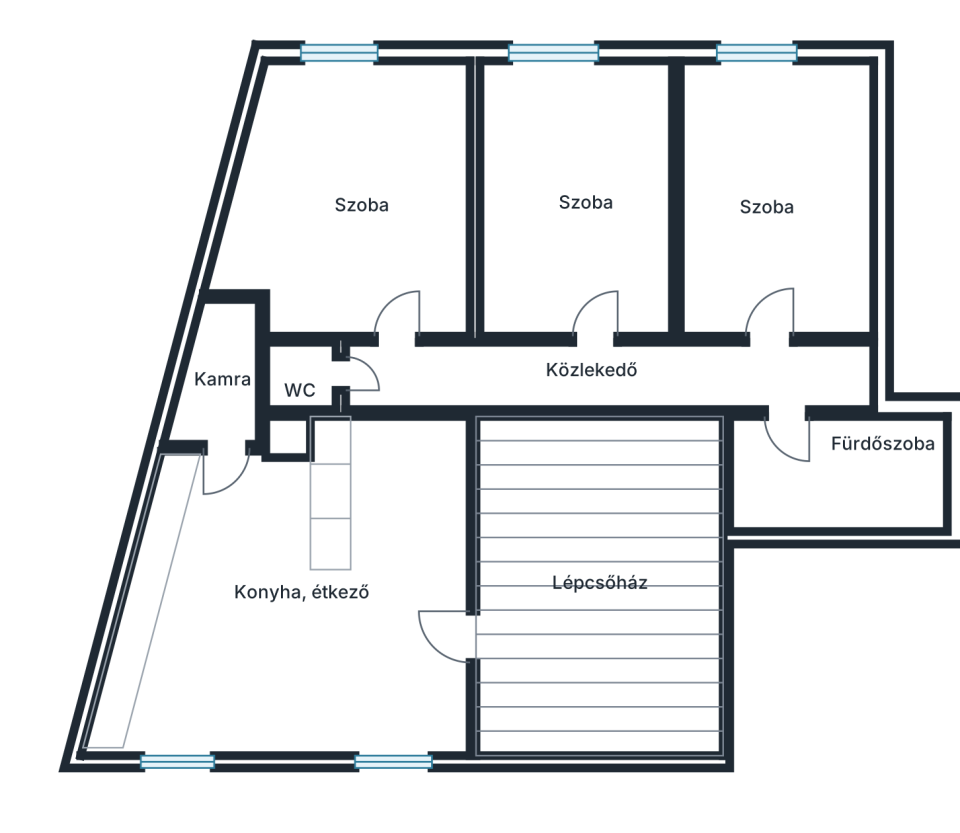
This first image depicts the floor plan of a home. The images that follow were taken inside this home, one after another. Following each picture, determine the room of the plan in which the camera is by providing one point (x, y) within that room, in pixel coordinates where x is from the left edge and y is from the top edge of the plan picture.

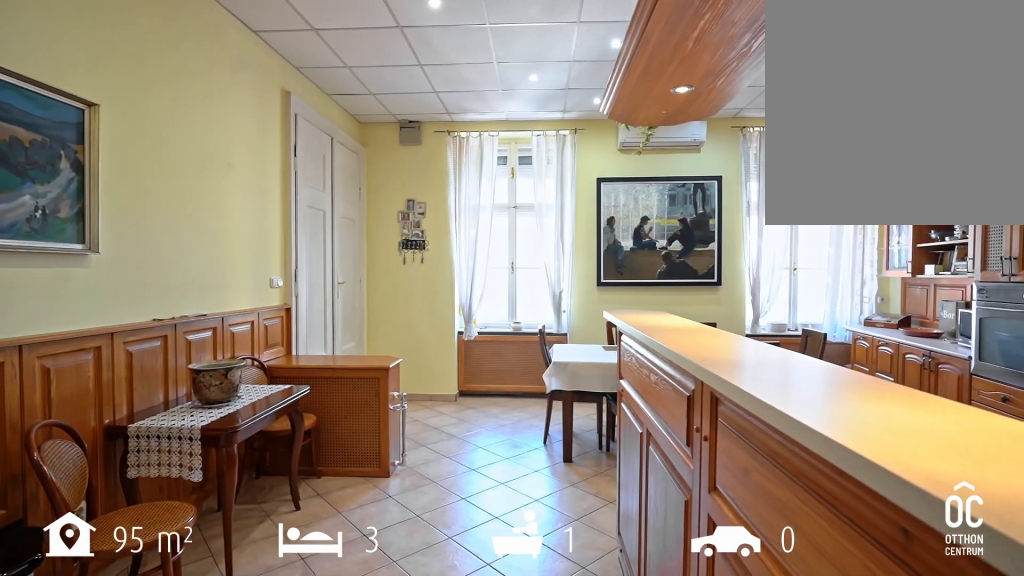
(309, 597)
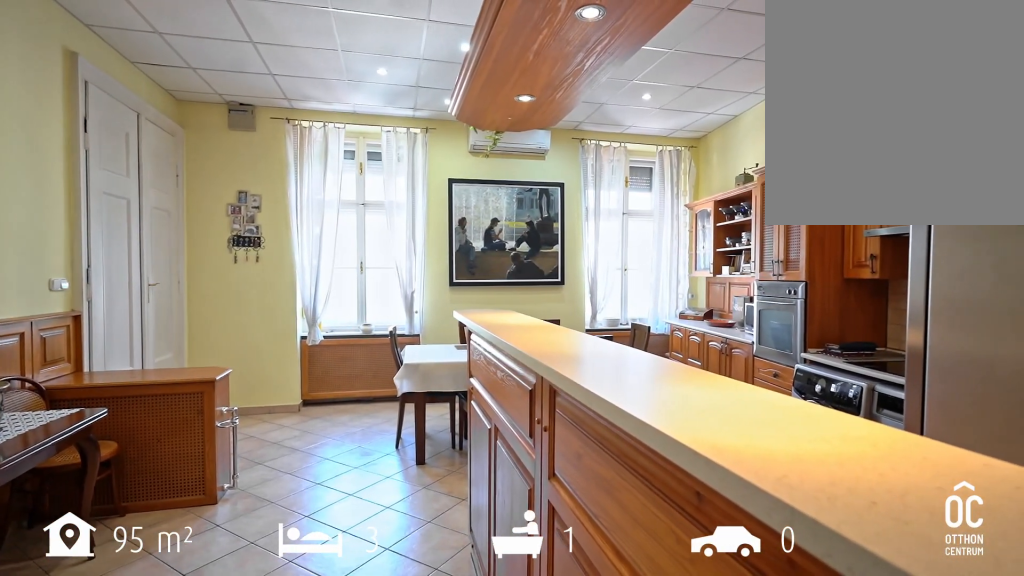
(309, 597)
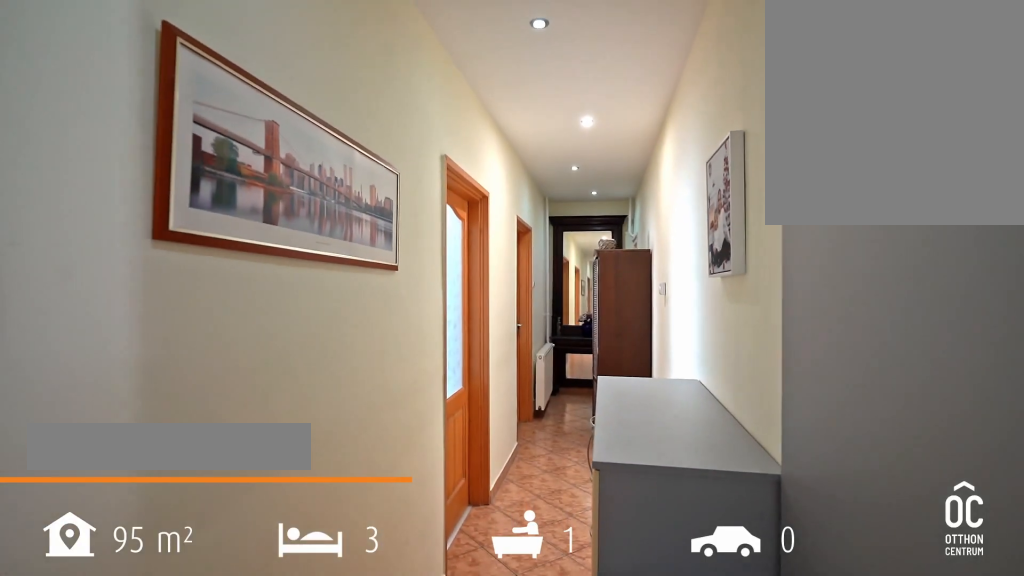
(590, 372)
